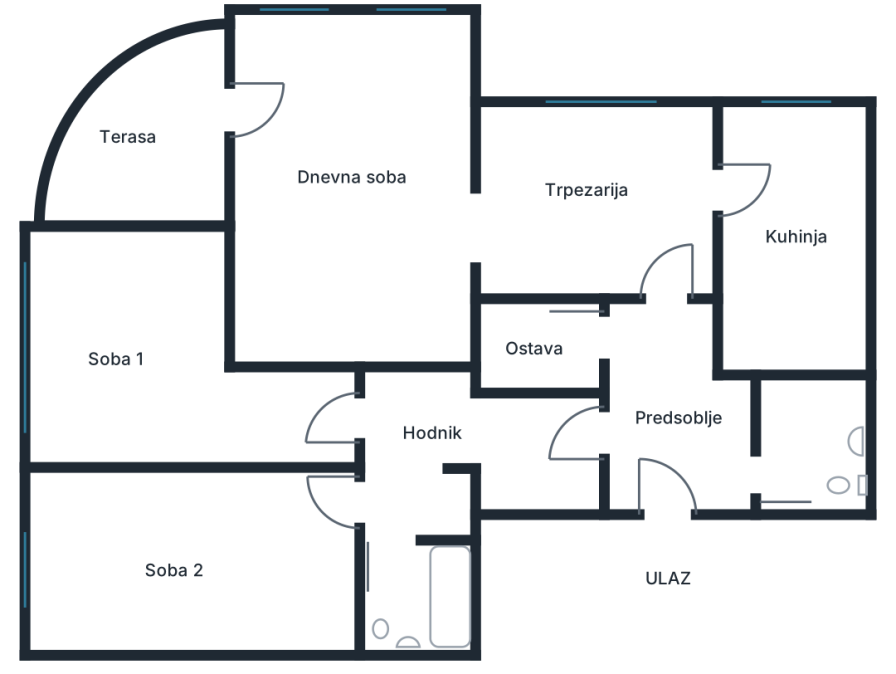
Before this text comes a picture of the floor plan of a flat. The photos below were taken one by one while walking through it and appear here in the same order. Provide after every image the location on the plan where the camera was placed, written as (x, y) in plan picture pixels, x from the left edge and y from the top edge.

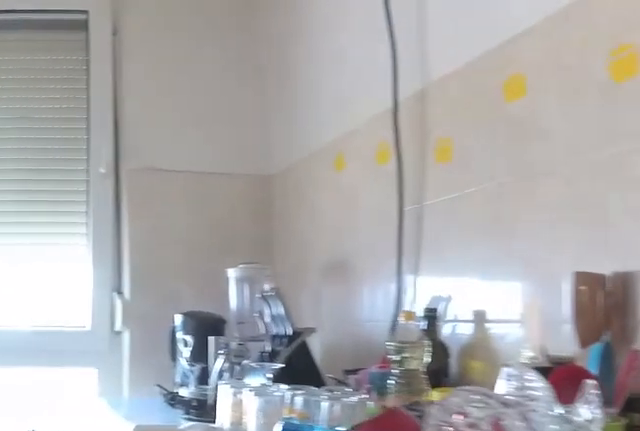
(788, 254)
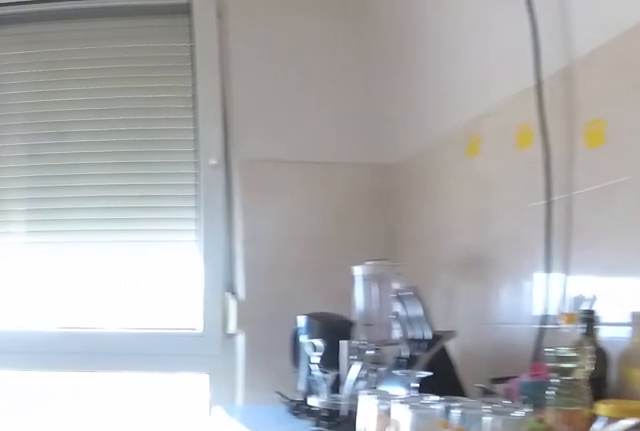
(789, 250)
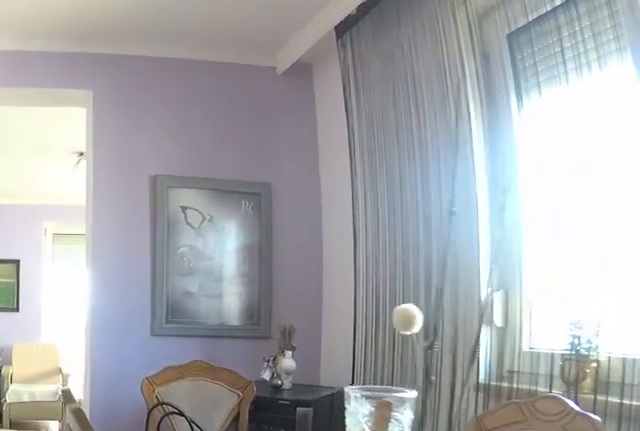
(675, 236)
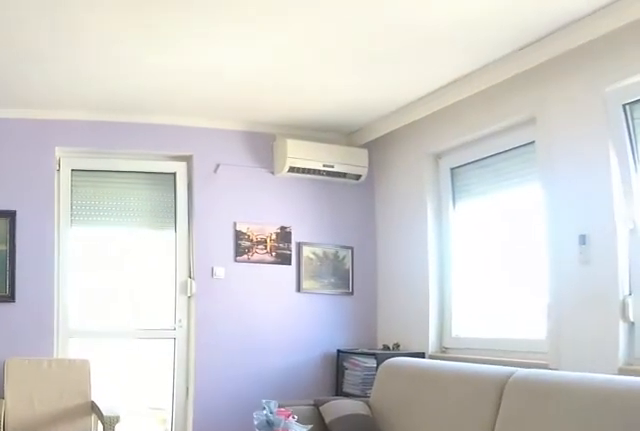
(496, 250)
